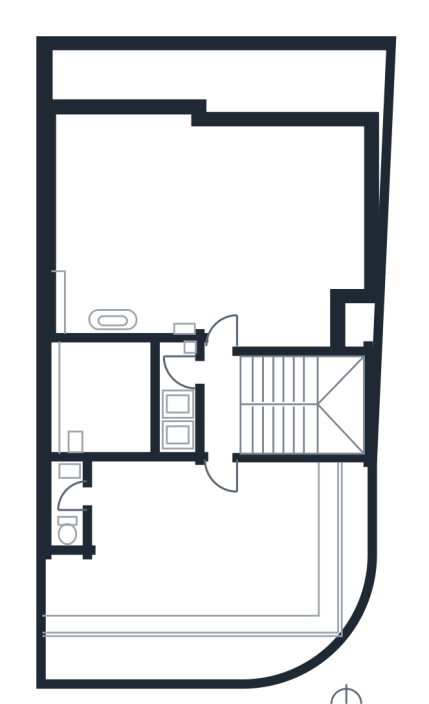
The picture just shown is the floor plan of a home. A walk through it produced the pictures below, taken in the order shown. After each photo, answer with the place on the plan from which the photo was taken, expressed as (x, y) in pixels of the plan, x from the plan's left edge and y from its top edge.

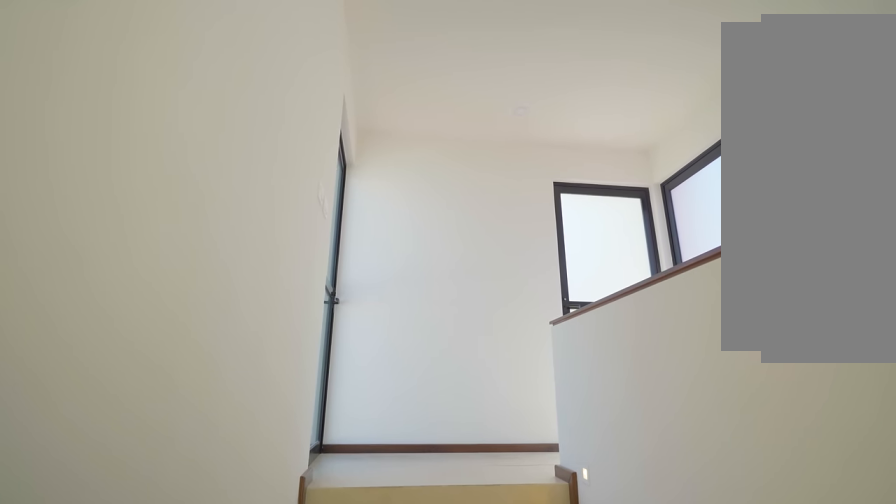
(326, 435)
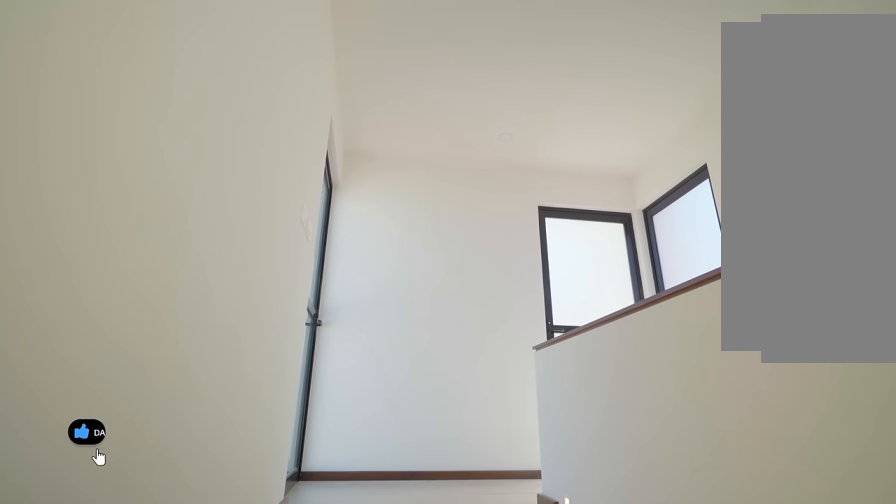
(324, 435)
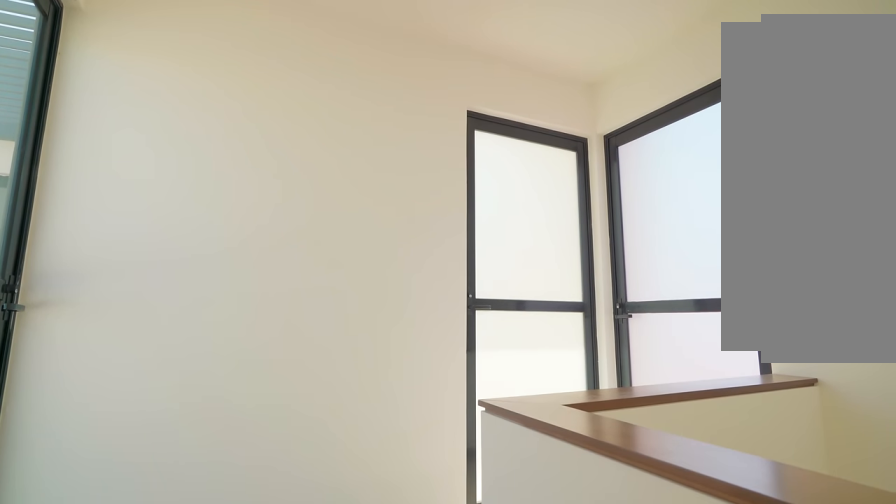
(256, 428)
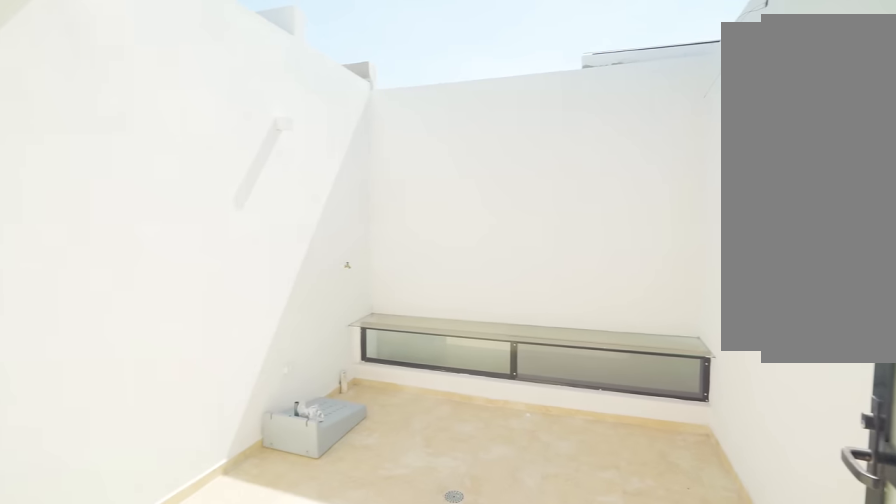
(205, 386)
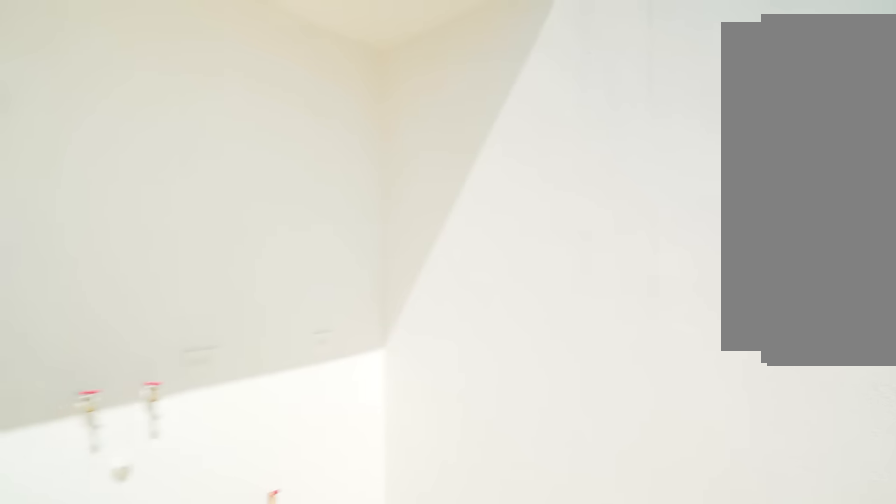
(166, 371)
